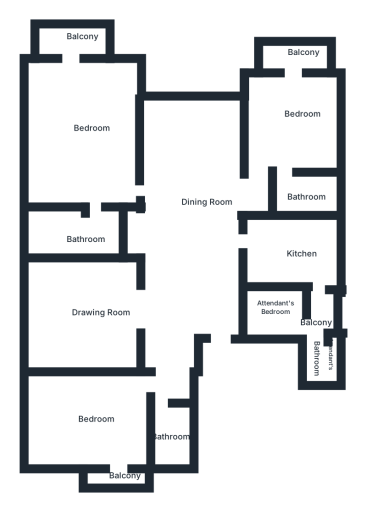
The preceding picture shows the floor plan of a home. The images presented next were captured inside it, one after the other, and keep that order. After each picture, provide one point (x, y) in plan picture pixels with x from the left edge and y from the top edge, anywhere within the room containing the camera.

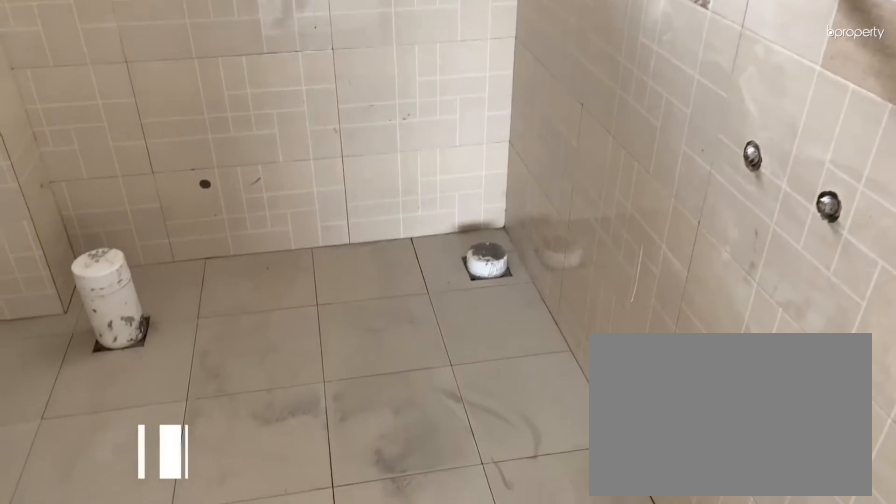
(162, 433)
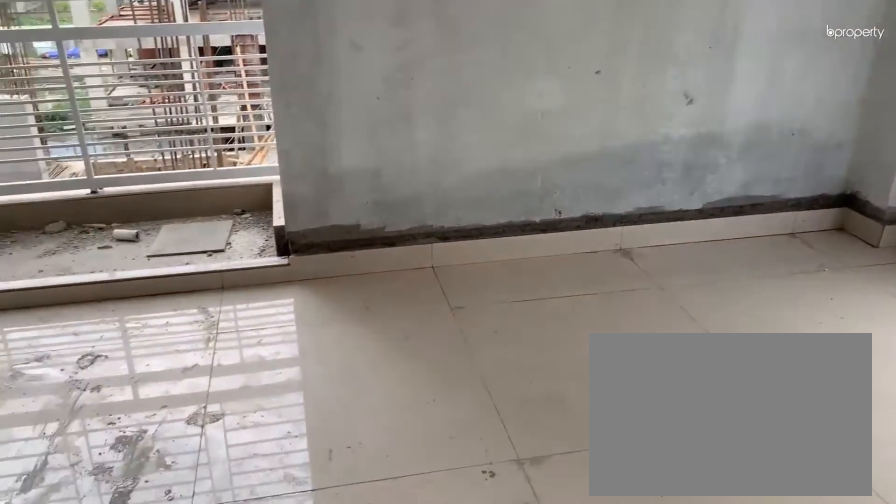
(101, 412)
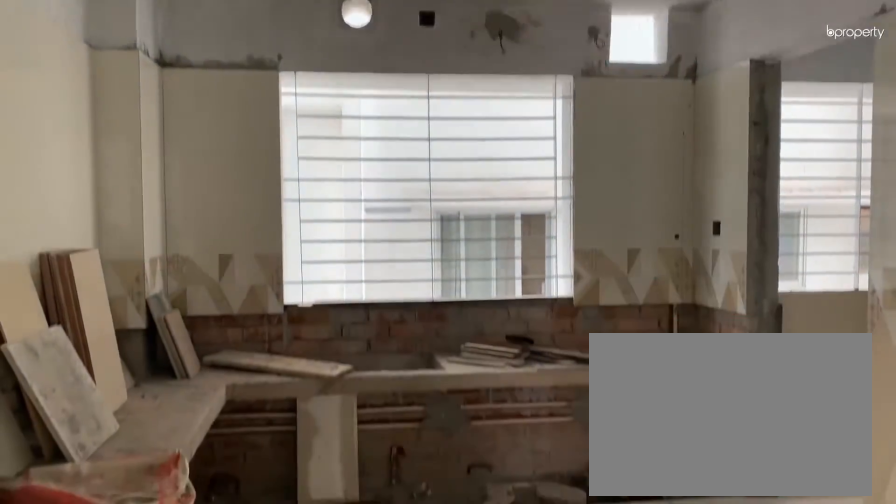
(287, 241)
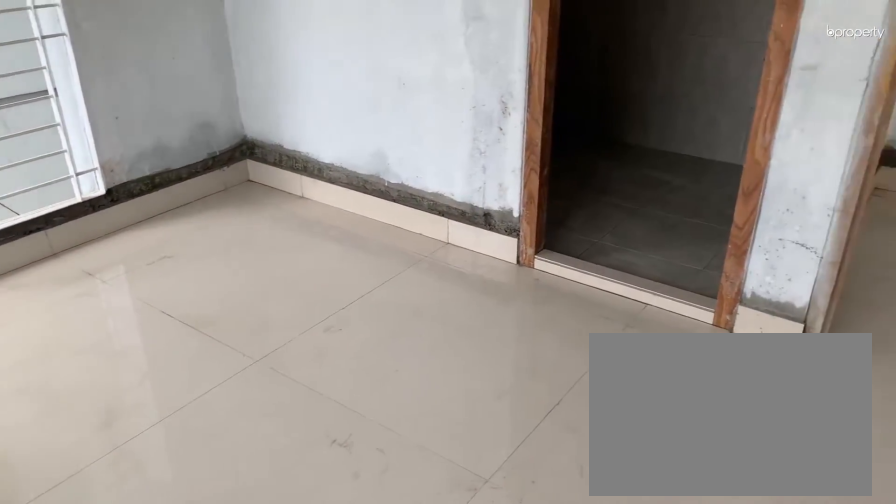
(293, 128)
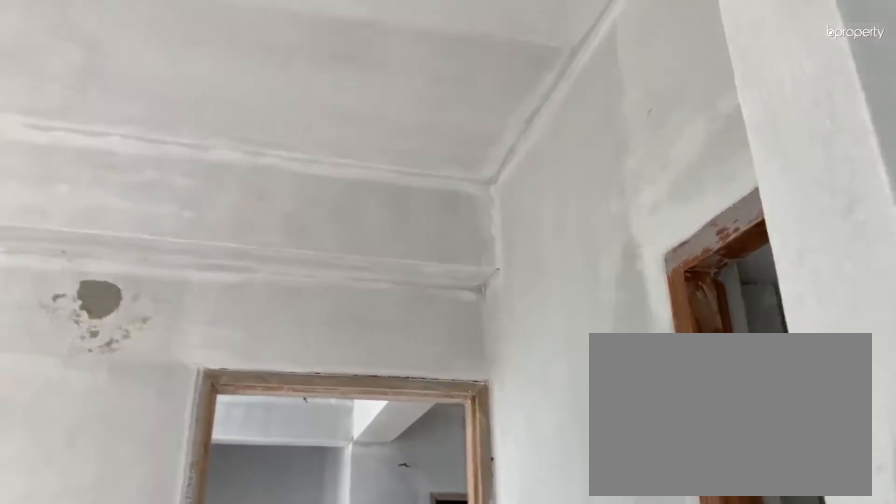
(92, 143)
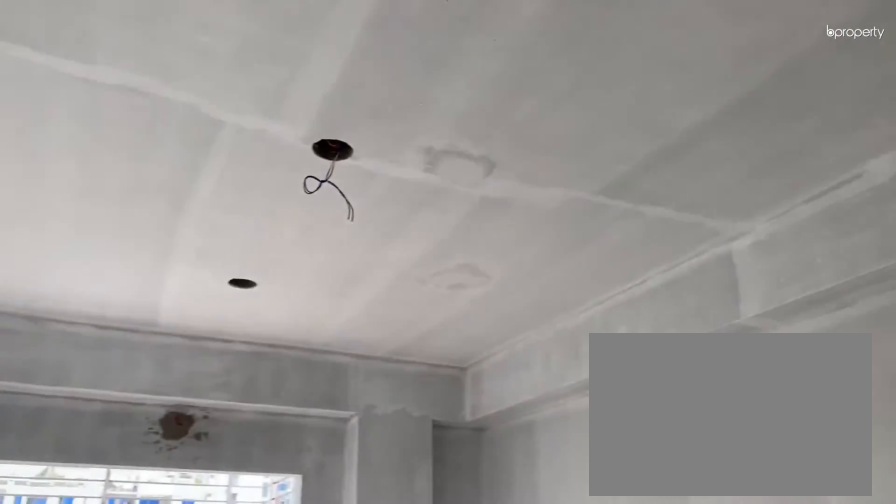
(92, 143)
